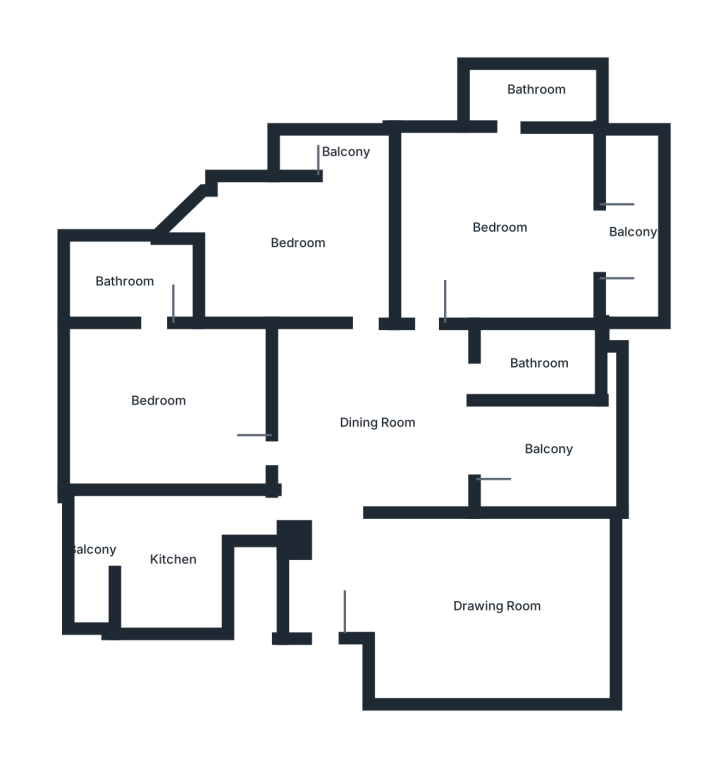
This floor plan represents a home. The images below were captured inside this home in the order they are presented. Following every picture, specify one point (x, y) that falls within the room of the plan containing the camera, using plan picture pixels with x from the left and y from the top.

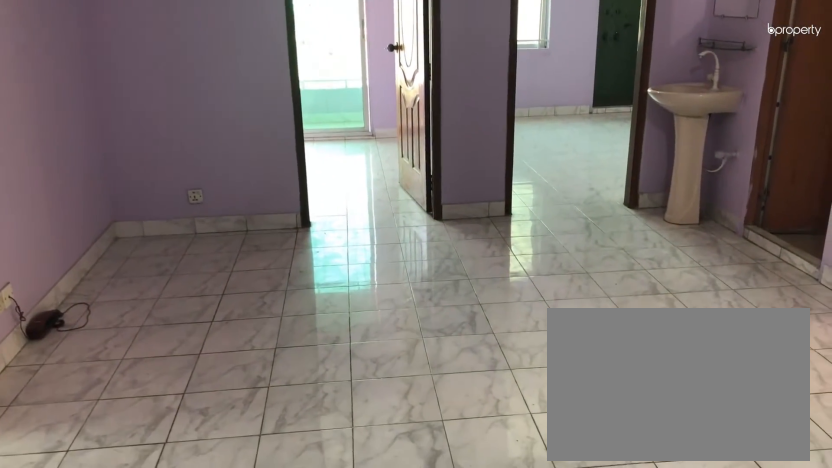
(379, 425)
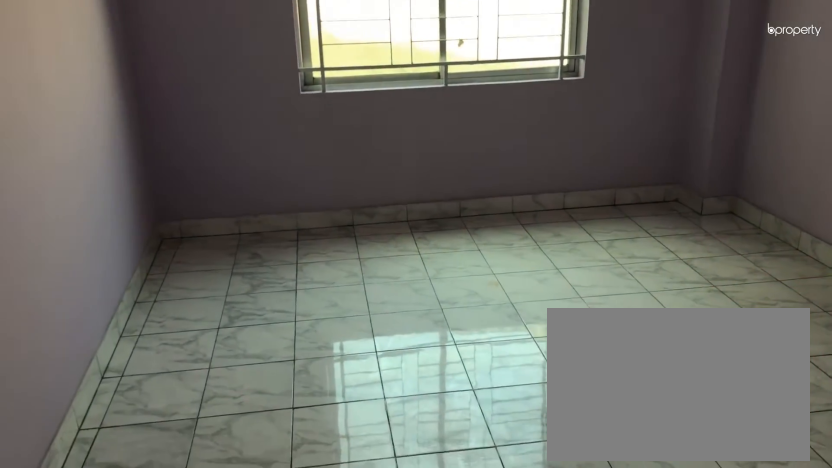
(158, 400)
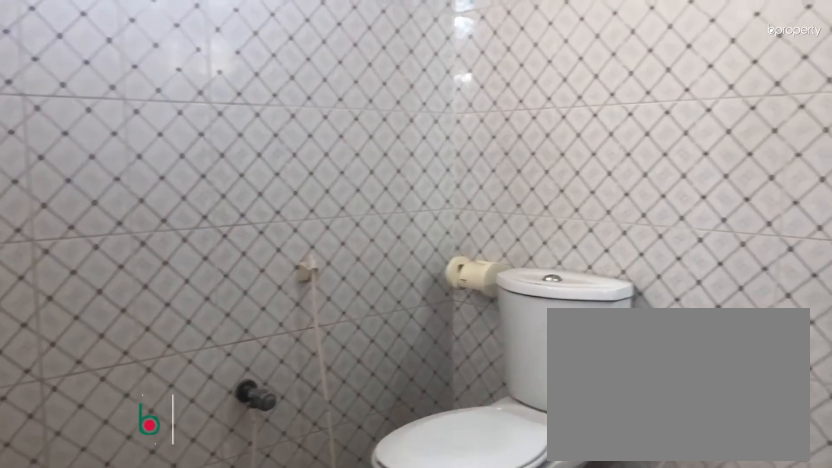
(123, 285)
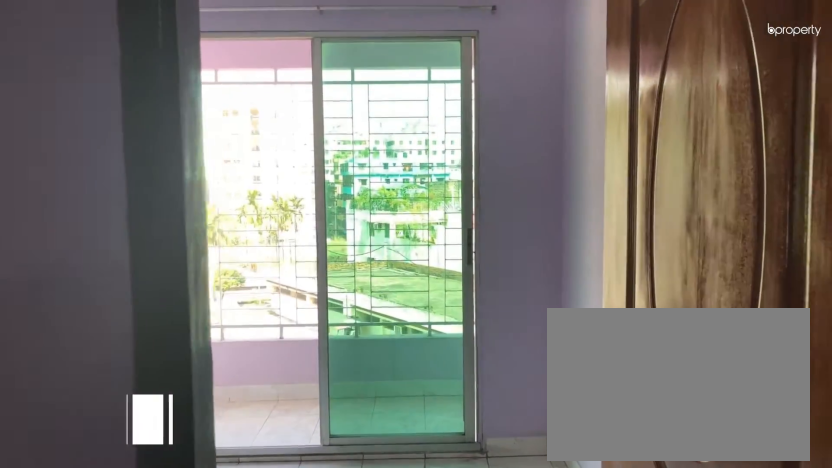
(299, 245)
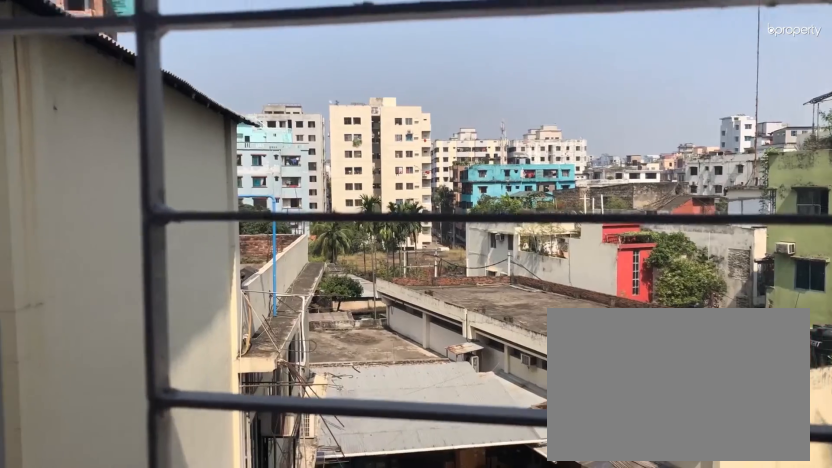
(344, 154)
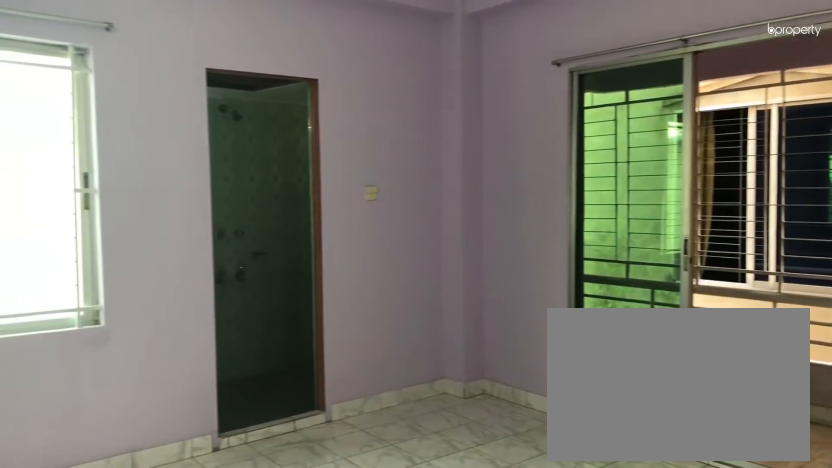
(494, 225)
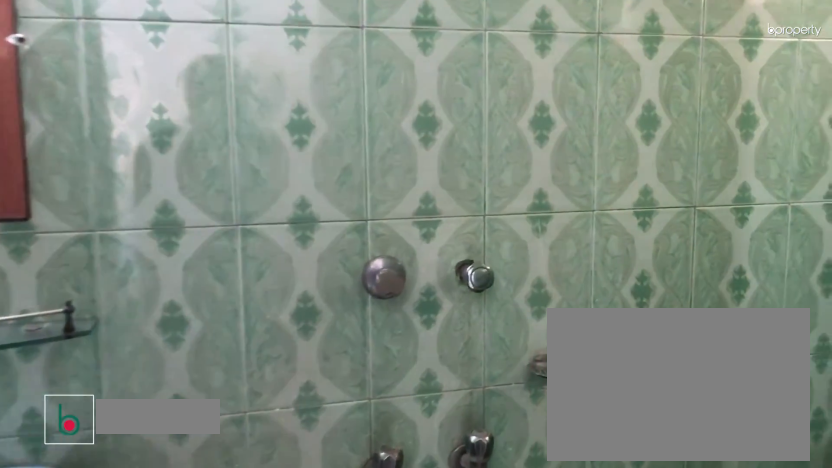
(535, 94)
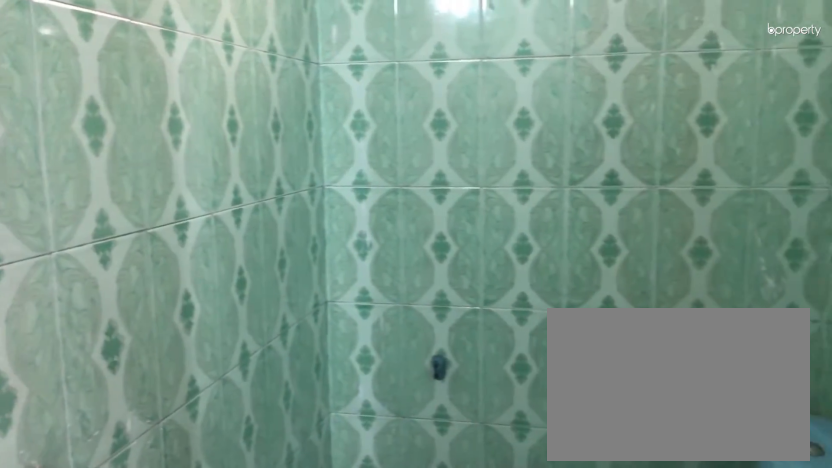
(535, 94)
